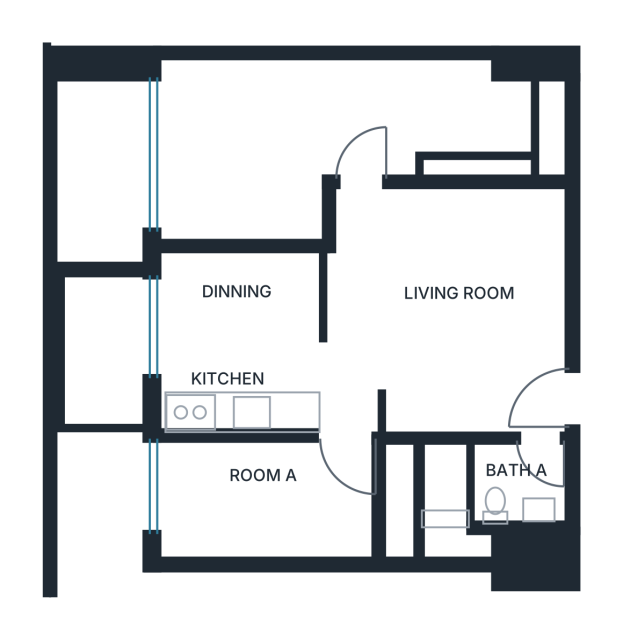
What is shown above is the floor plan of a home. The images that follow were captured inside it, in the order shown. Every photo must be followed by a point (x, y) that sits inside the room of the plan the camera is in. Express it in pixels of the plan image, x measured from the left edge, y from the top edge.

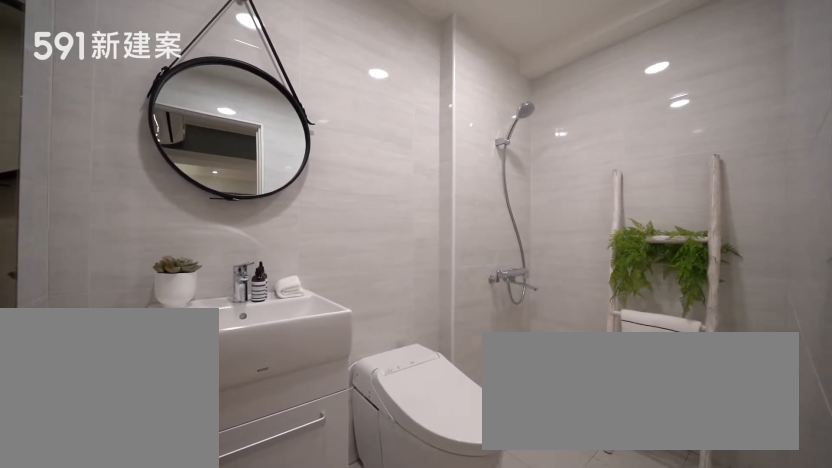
(490, 502)
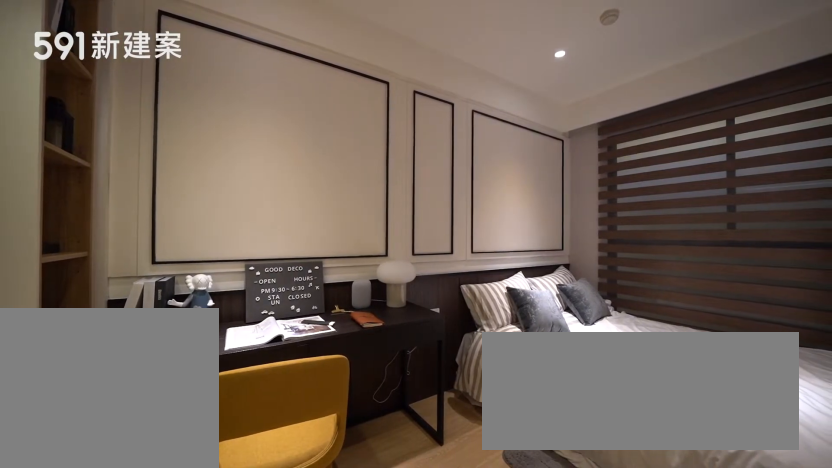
(285, 501)
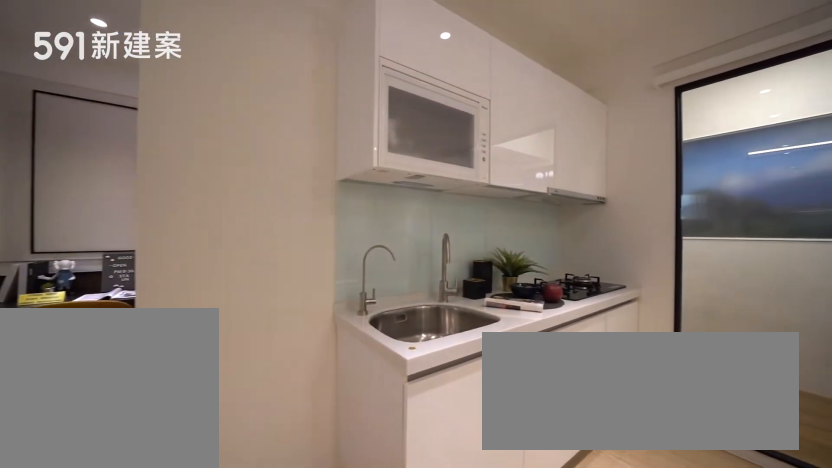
(233, 392)
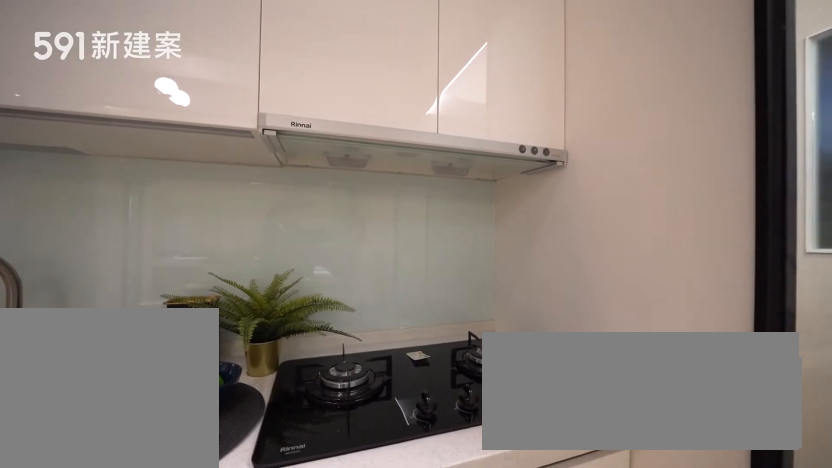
(233, 392)
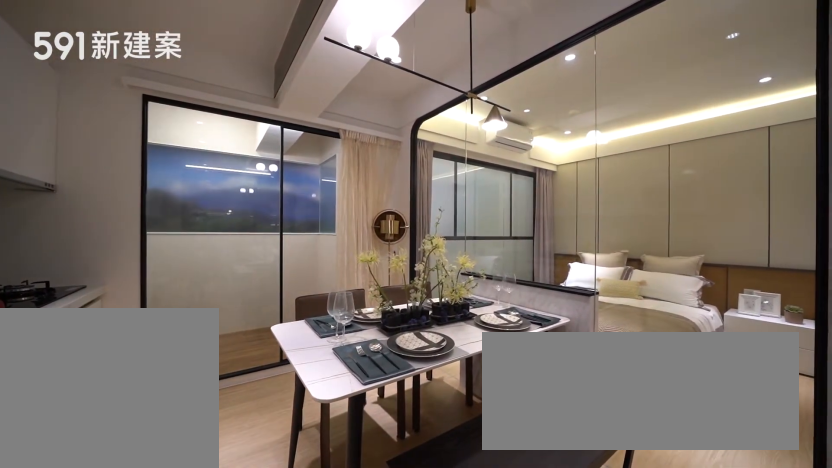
(238, 306)
